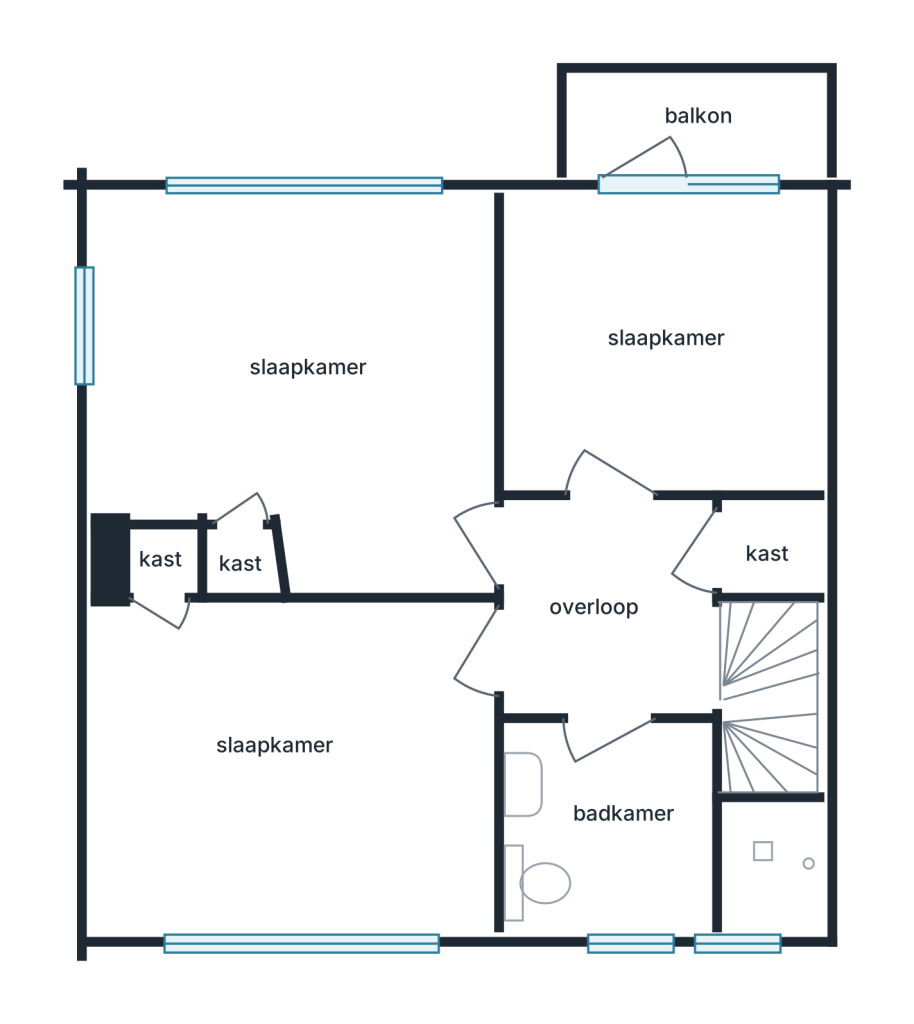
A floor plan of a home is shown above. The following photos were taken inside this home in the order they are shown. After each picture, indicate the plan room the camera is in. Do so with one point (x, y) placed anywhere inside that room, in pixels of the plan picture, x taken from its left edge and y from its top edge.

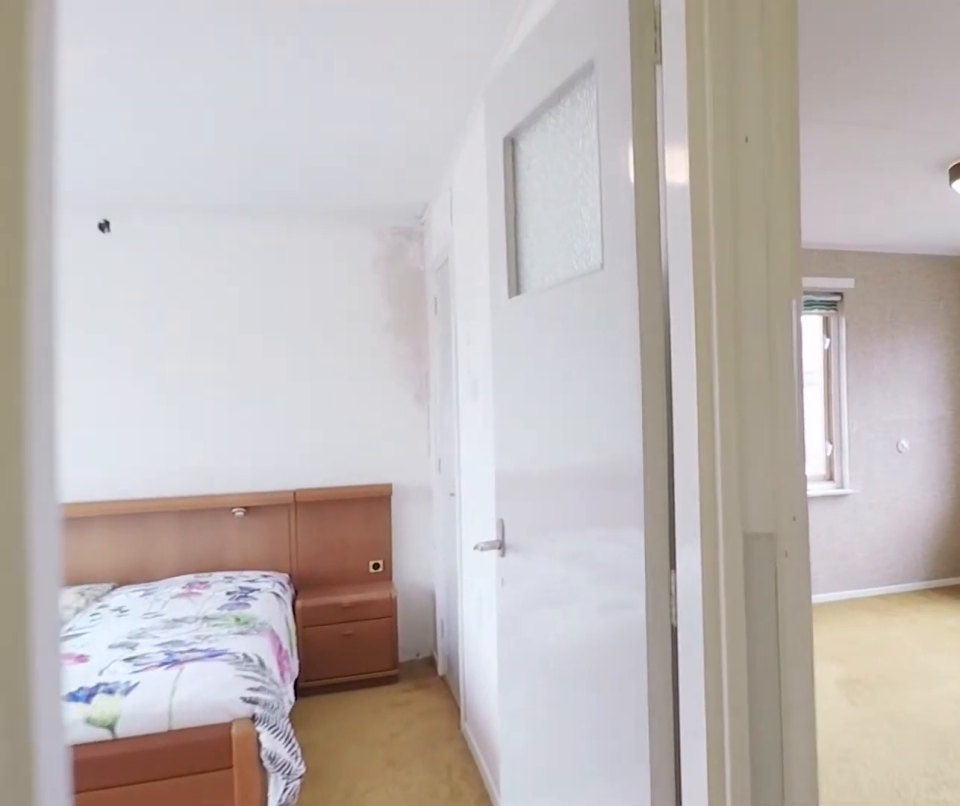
(612, 608)
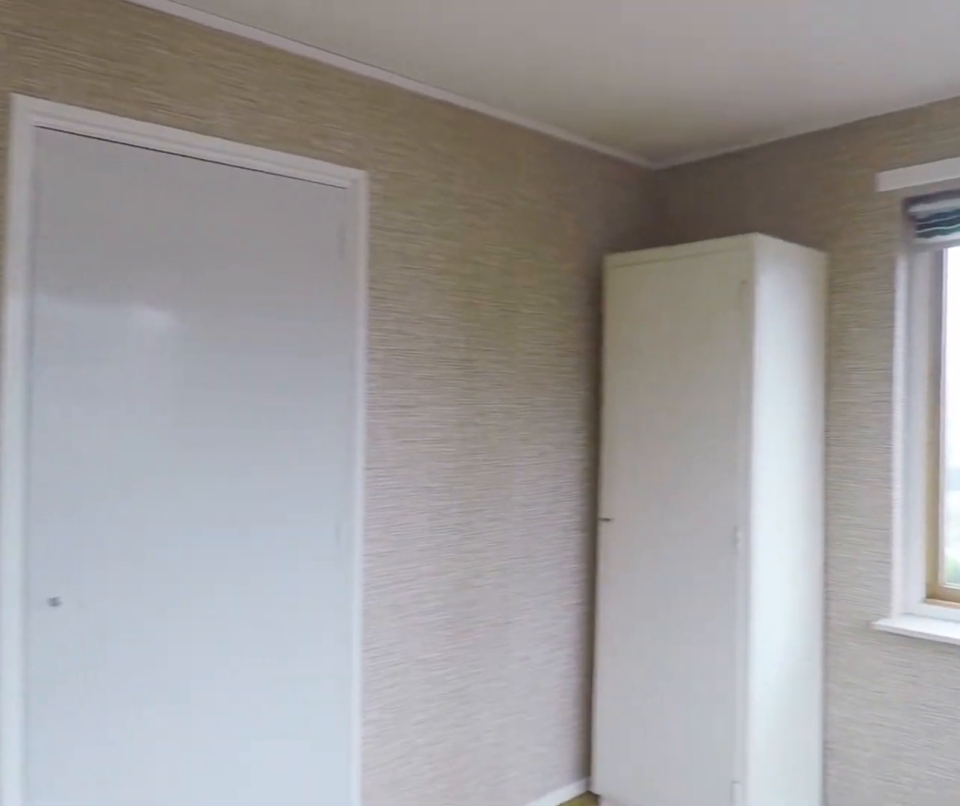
(468, 397)
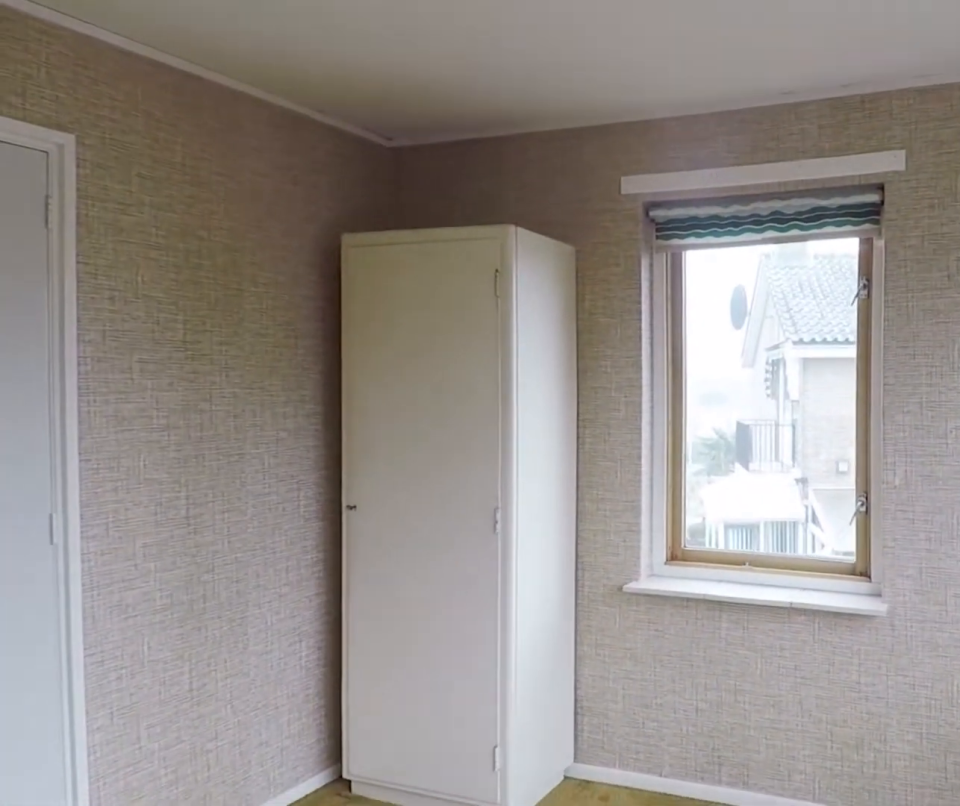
(468, 397)
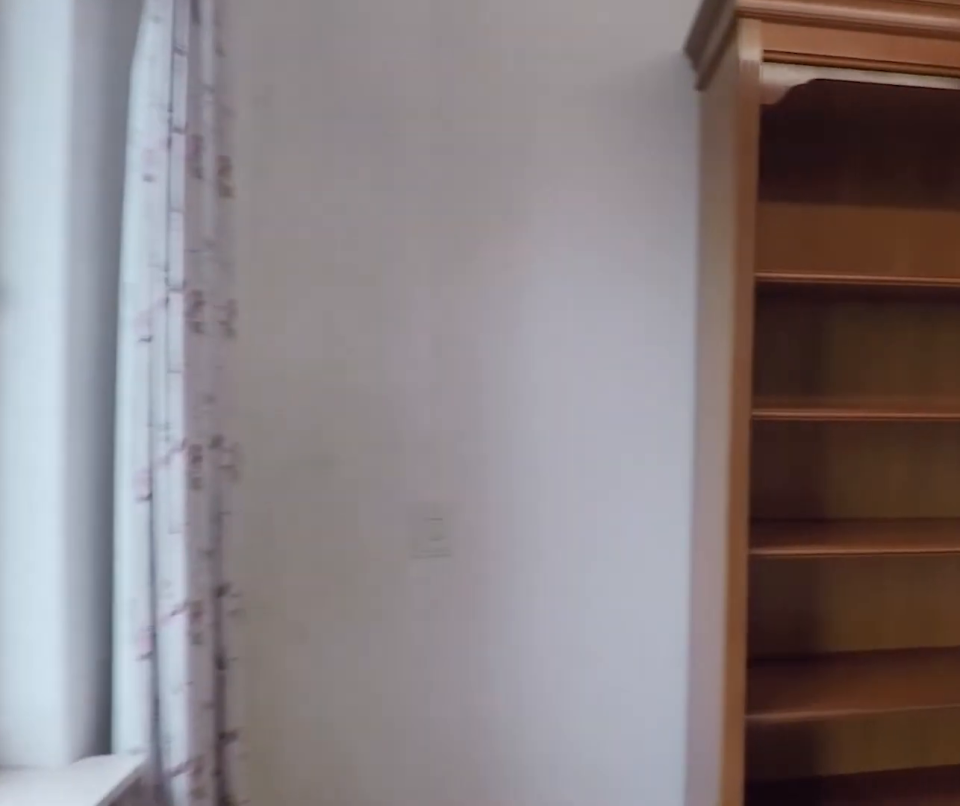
(664, 343)
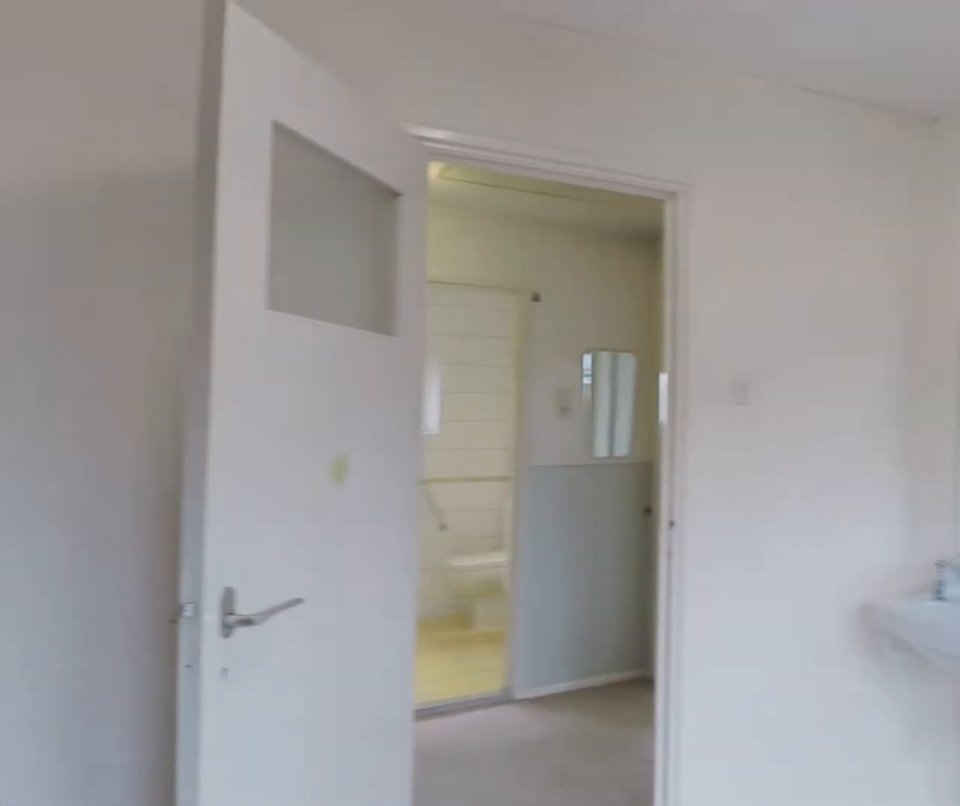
(664, 343)
